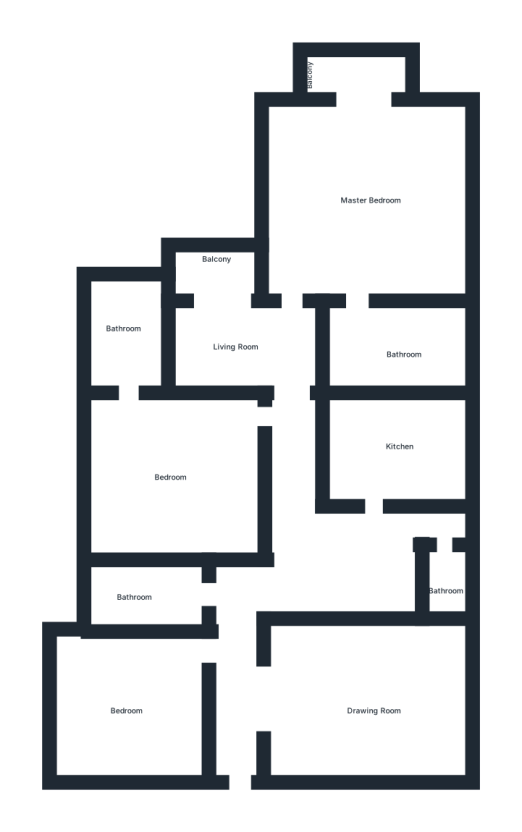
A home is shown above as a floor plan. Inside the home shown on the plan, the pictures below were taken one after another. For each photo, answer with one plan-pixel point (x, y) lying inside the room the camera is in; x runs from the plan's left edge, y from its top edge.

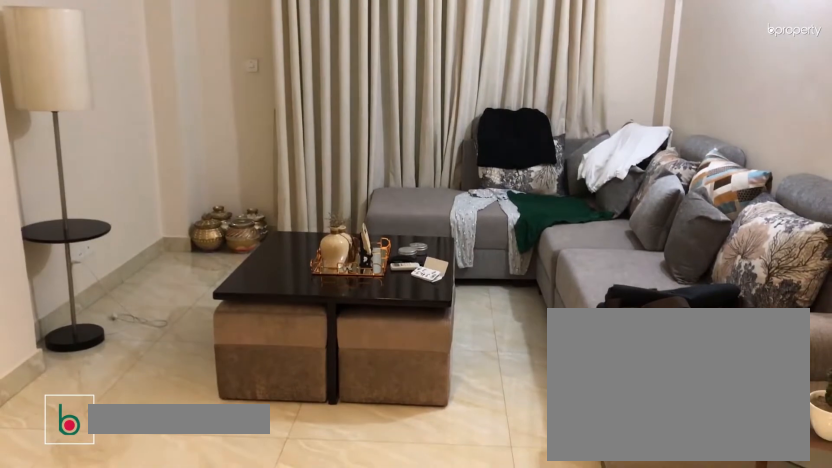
(360, 699)
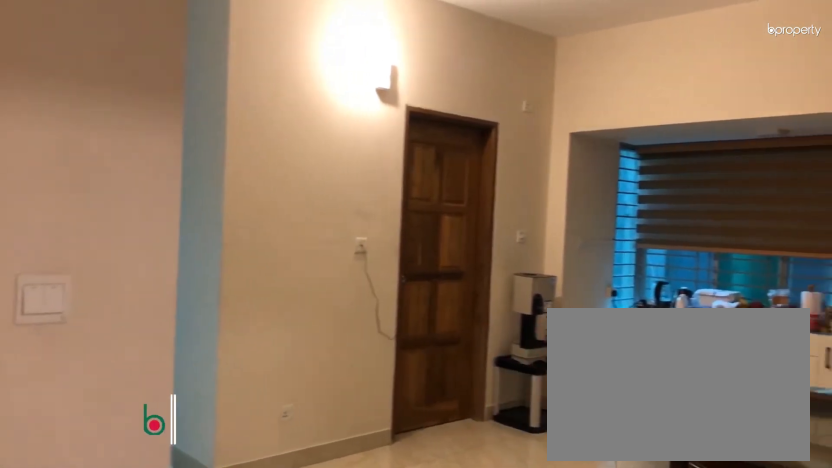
(314, 589)
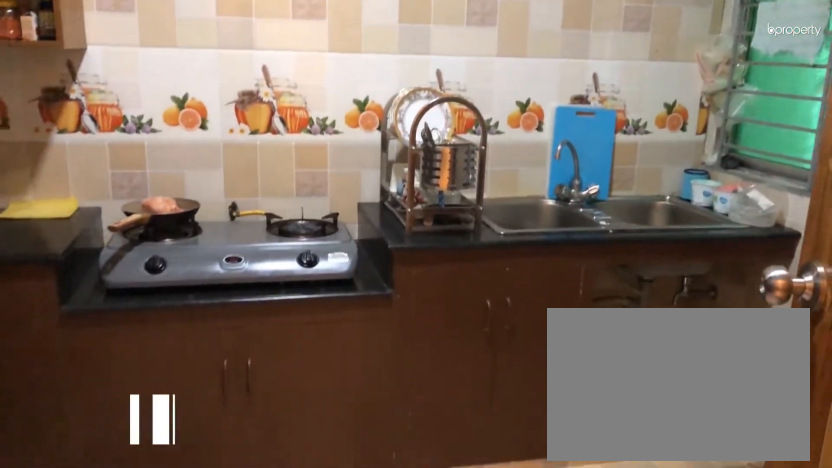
(388, 443)
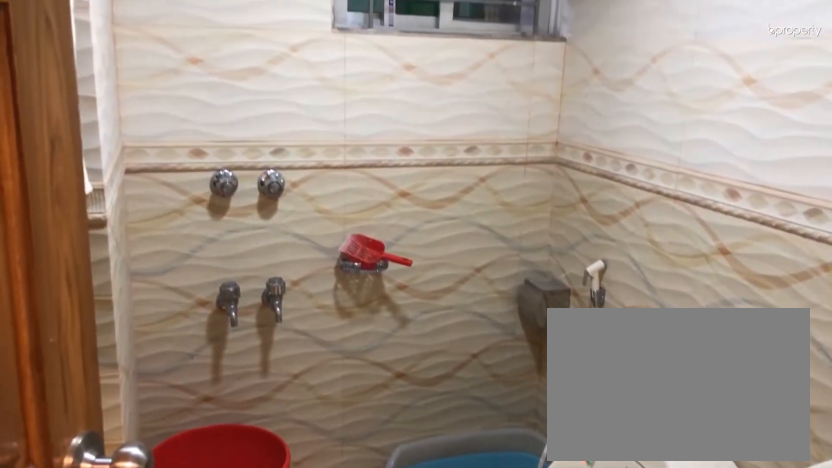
(138, 599)
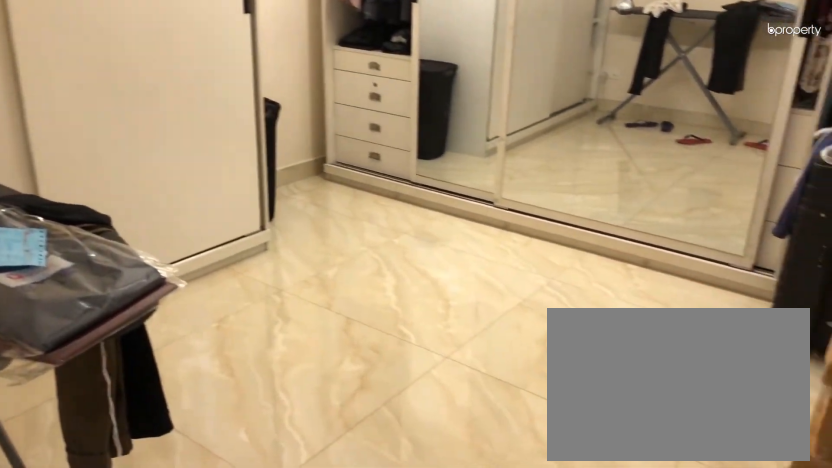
(142, 698)
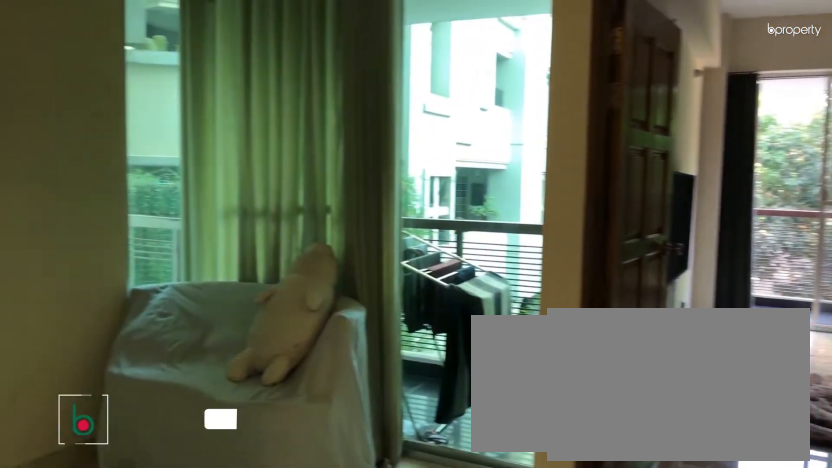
(225, 338)
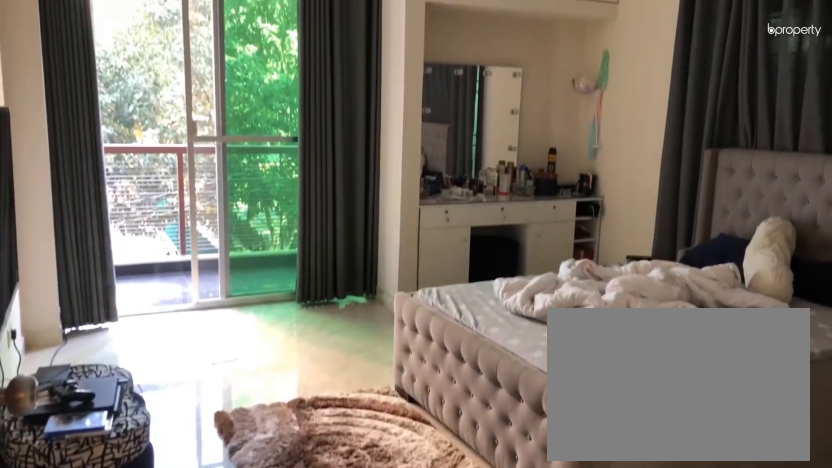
(367, 197)
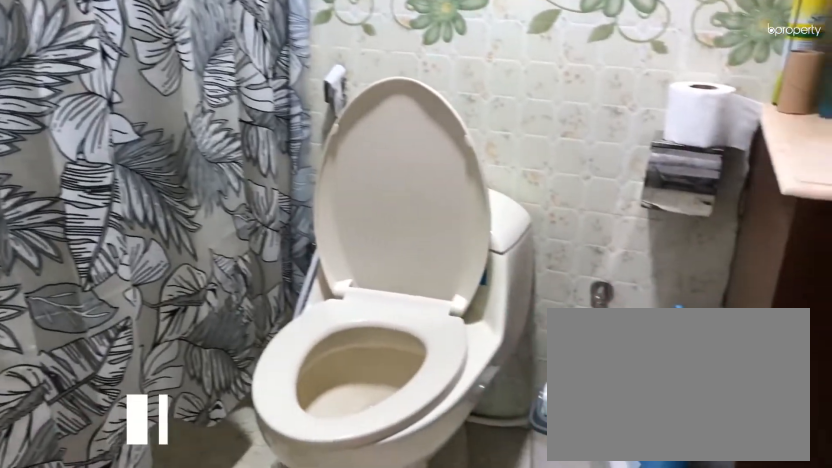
(400, 346)
